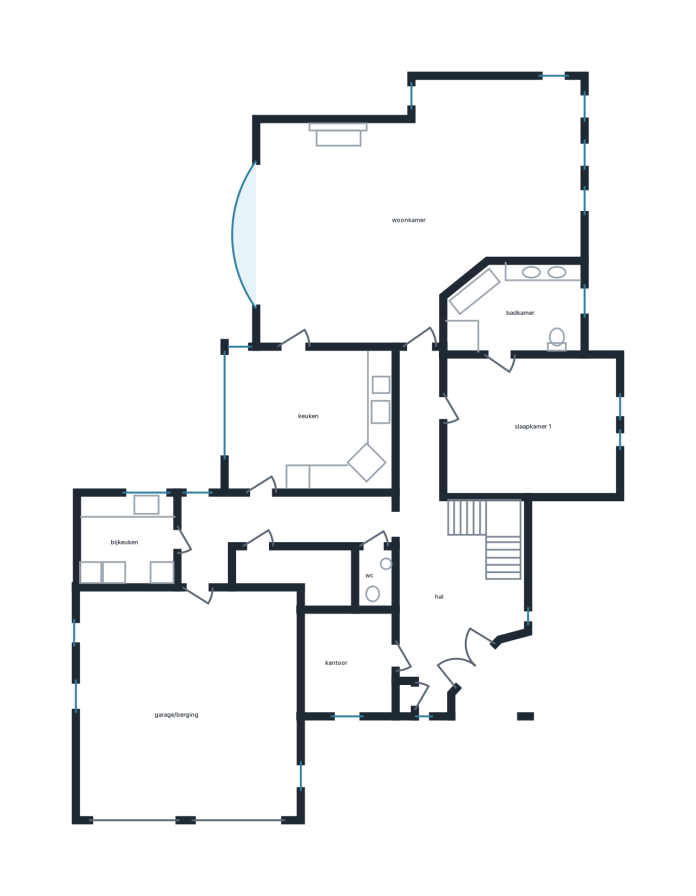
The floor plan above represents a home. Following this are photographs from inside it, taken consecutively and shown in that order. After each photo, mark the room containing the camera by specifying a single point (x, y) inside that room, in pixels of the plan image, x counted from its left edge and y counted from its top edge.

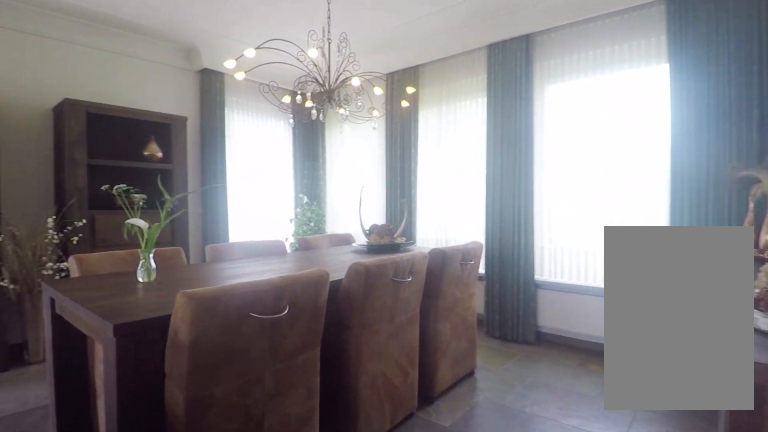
(405, 209)
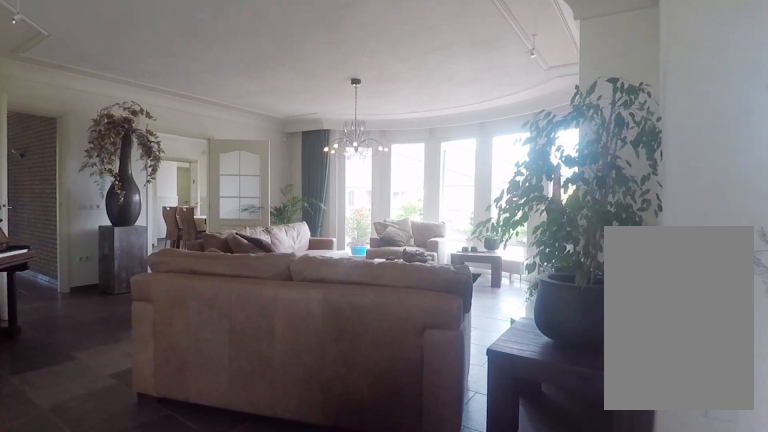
(405, 209)
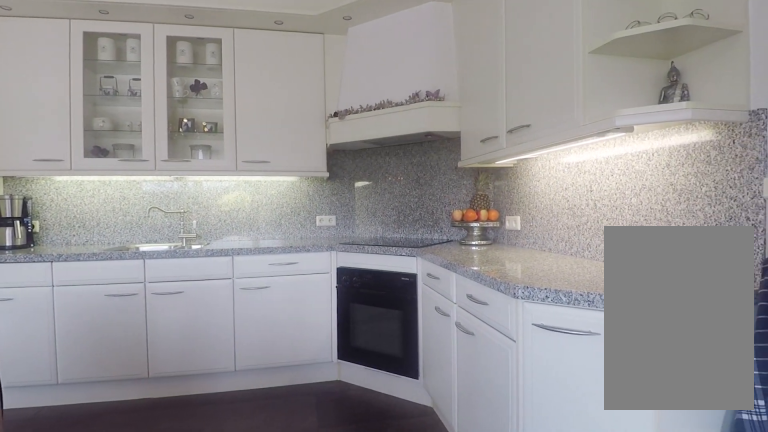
(310, 418)
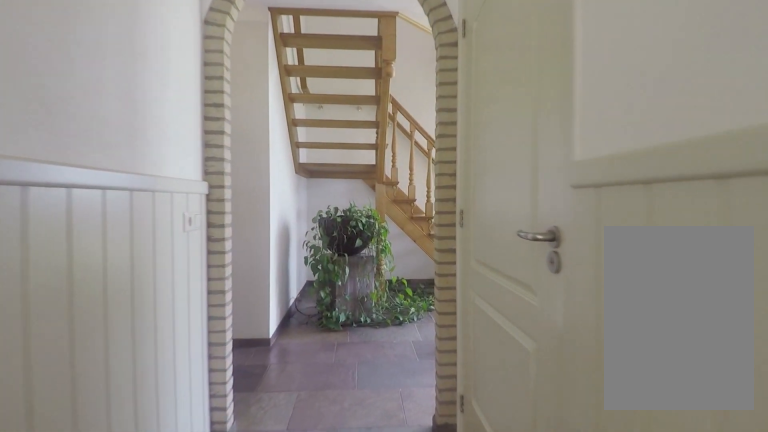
(270, 527)
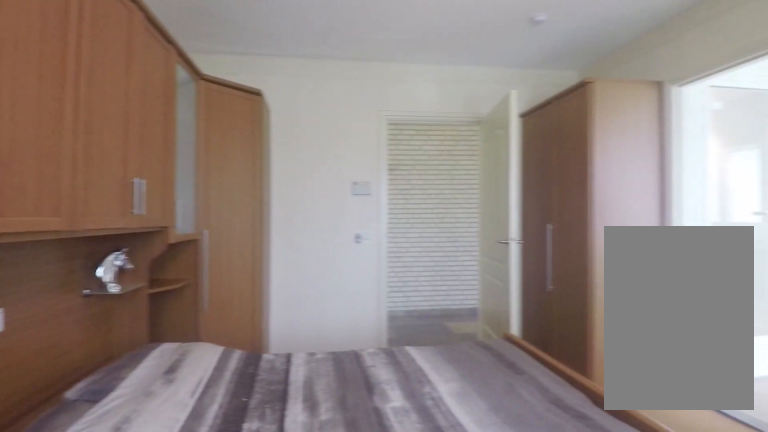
(529, 425)
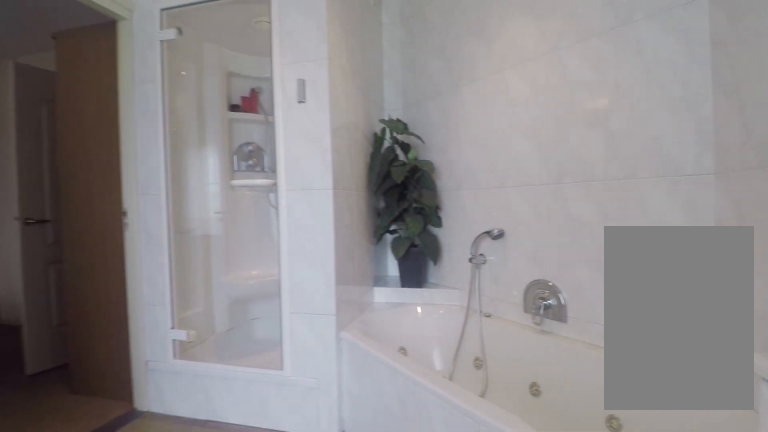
(516, 309)
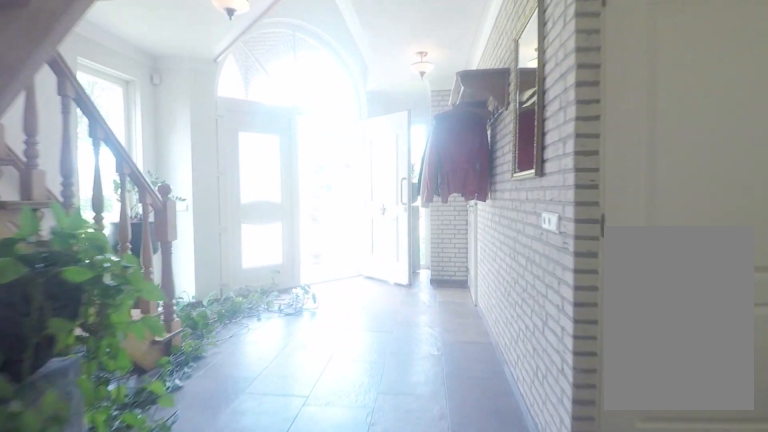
(439, 554)
